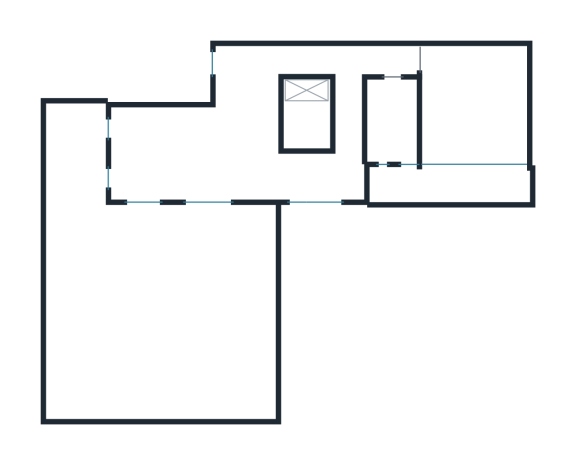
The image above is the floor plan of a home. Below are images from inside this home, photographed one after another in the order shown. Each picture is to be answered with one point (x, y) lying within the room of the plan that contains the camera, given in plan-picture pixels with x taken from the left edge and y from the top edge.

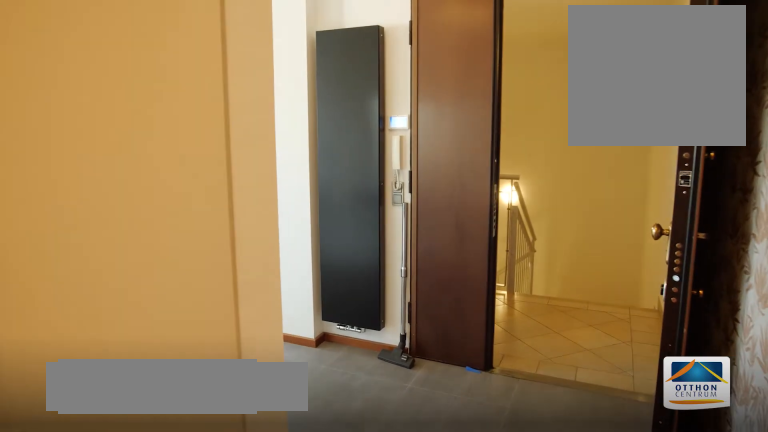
(246, 66)
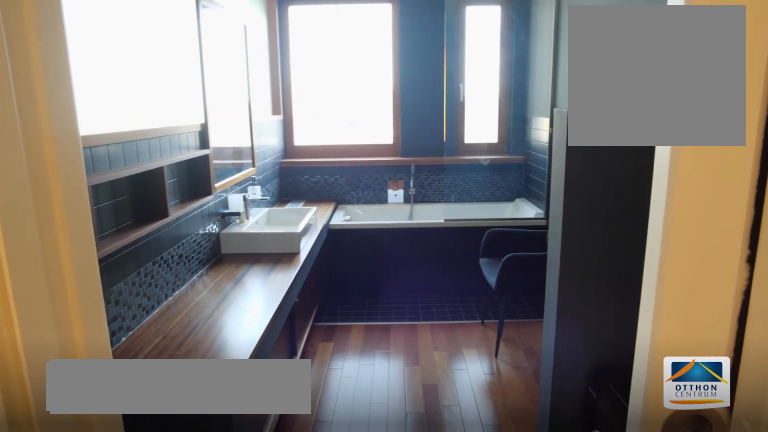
(392, 117)
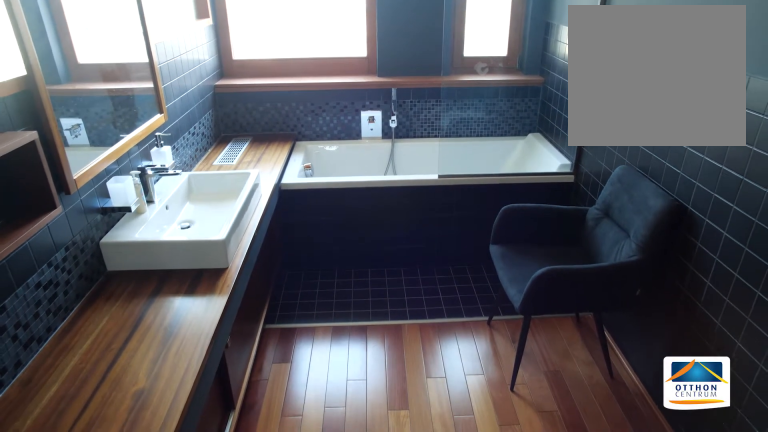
(392, 117)
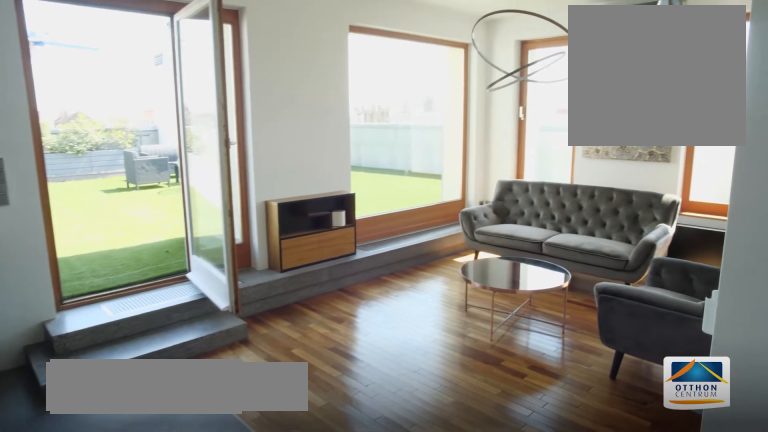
(168, 150)
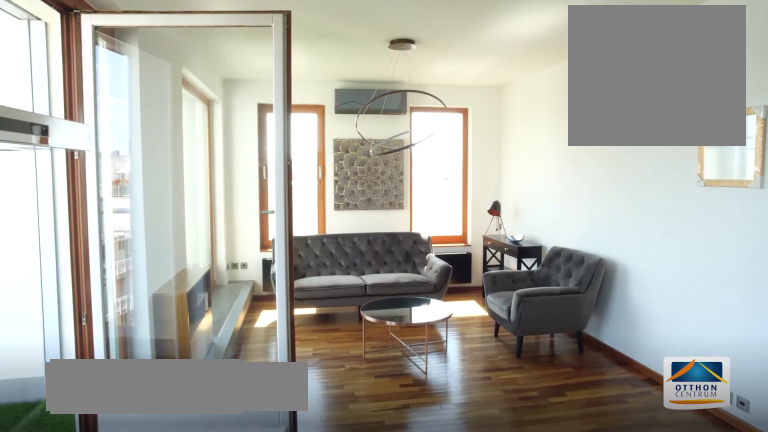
(168, 150)
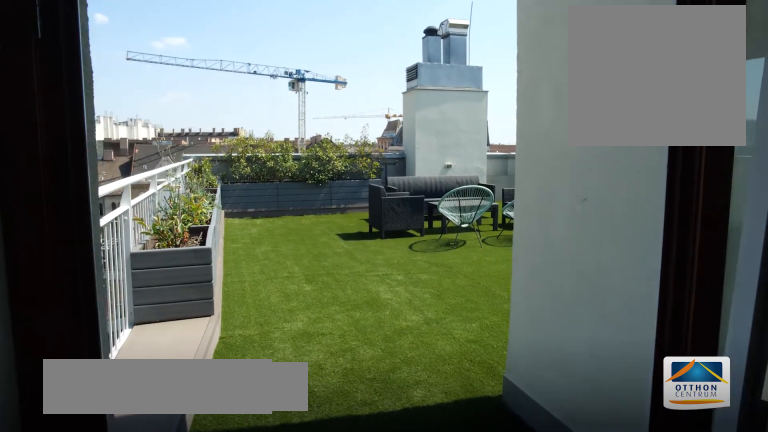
(147, 322)
